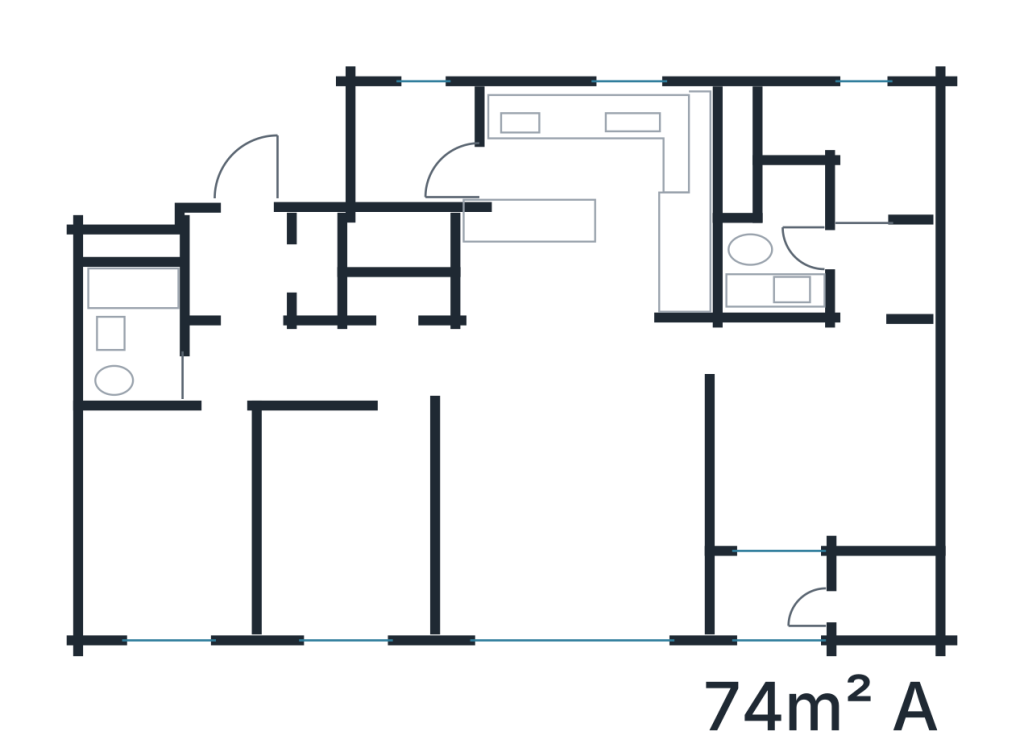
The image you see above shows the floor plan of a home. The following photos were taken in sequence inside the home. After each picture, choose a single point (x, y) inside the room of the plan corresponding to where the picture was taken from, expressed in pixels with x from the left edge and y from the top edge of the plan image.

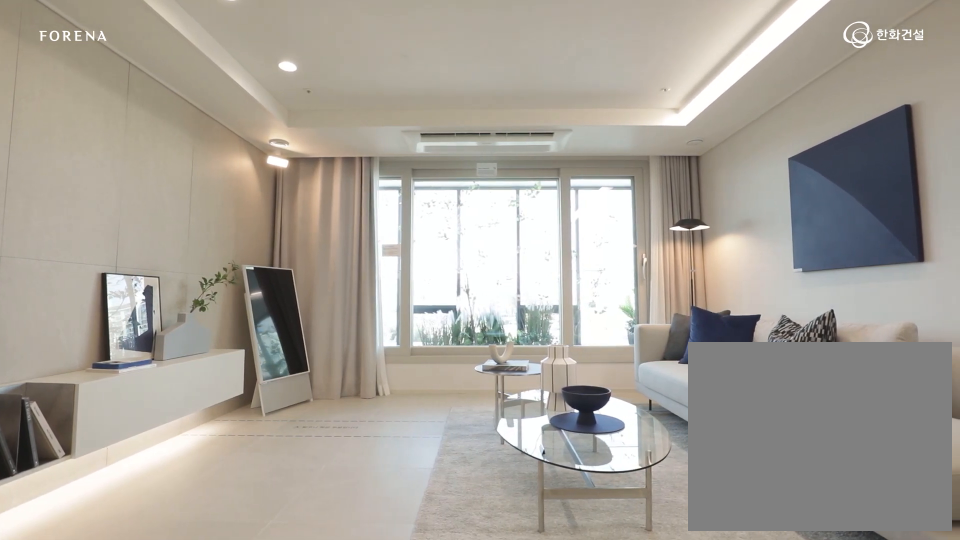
(580, 494)
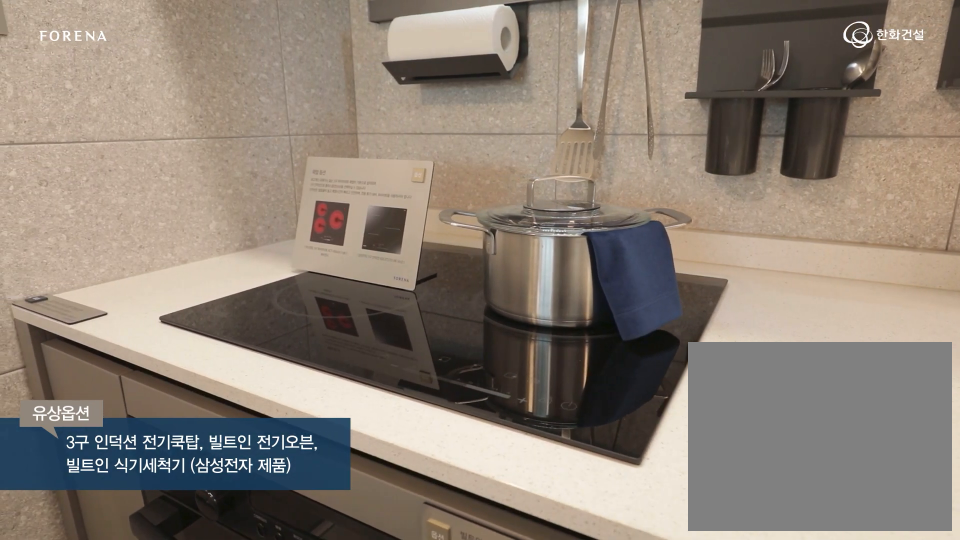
(562, 287)
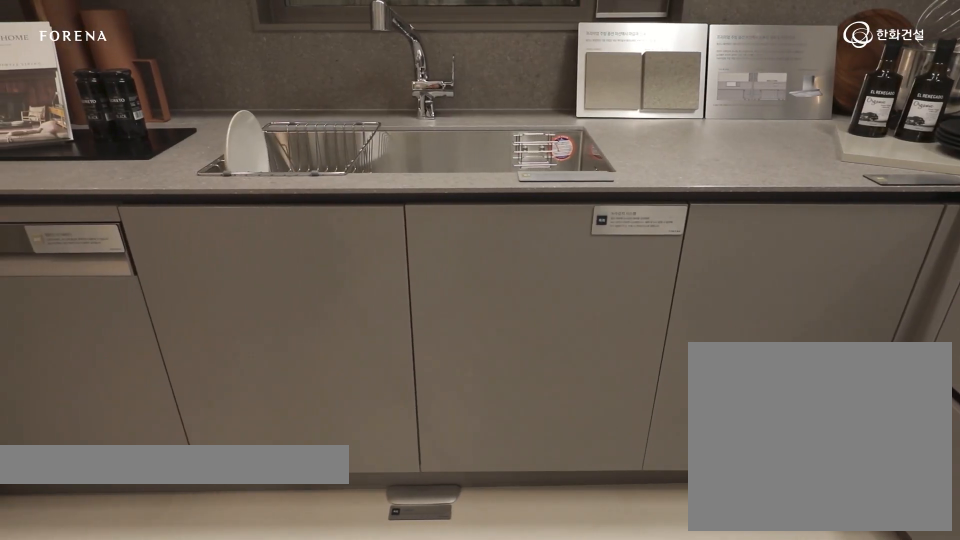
(561, 287)
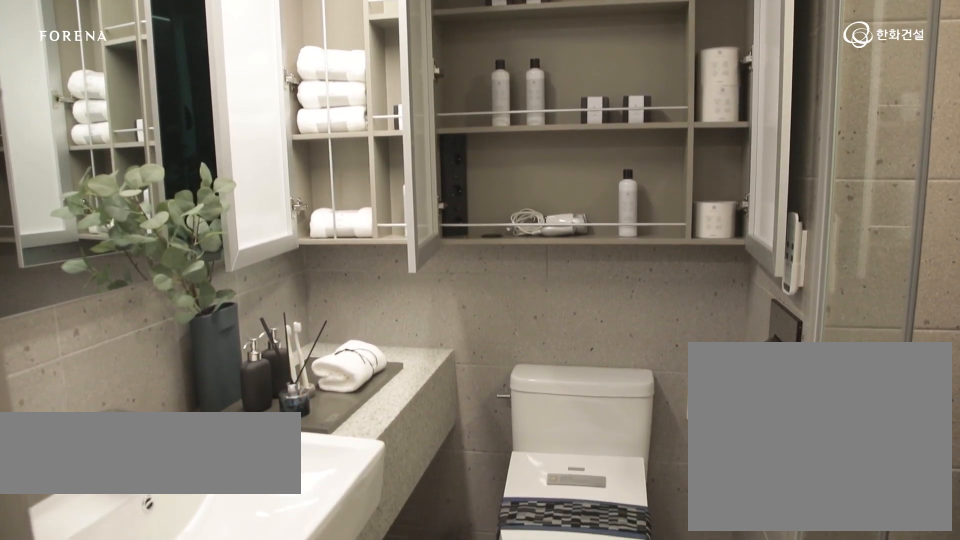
(813, 251)
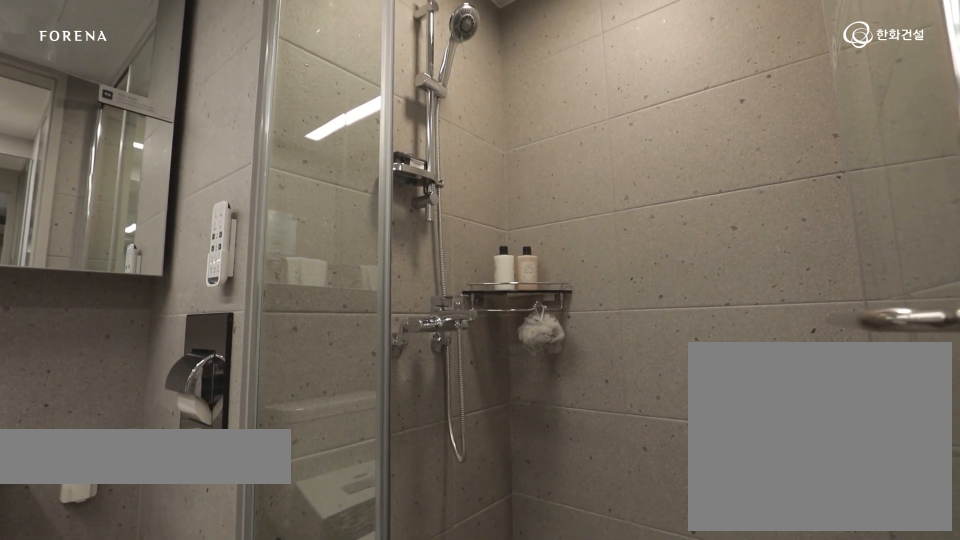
(813, 251)
